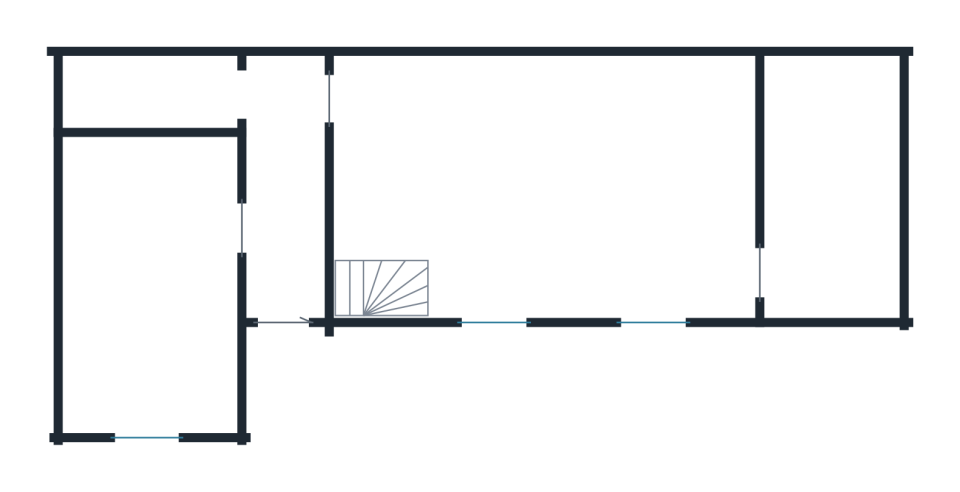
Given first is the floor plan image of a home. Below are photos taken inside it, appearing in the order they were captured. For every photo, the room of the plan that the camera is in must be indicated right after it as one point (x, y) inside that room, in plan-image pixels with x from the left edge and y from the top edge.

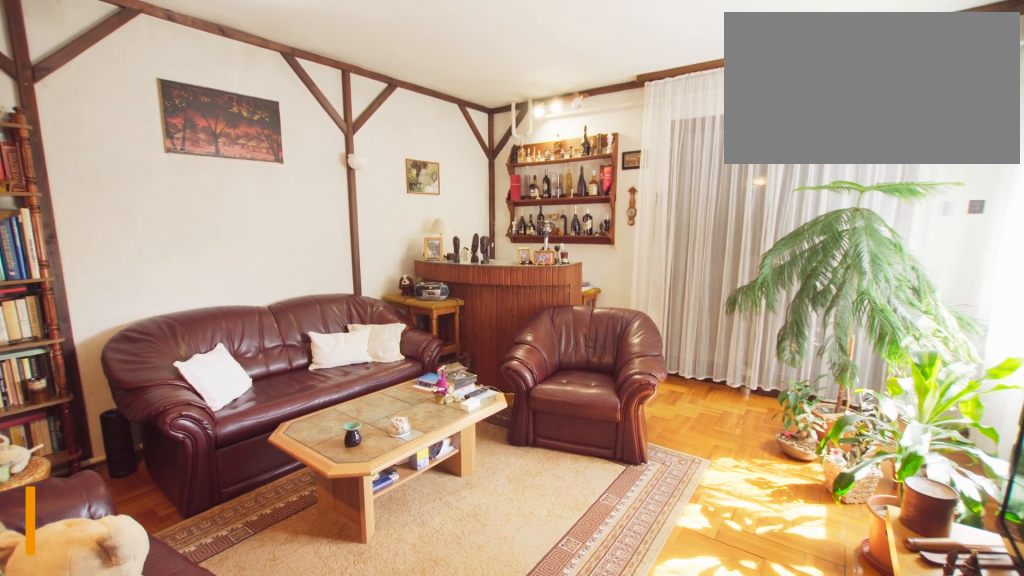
(554, 205)
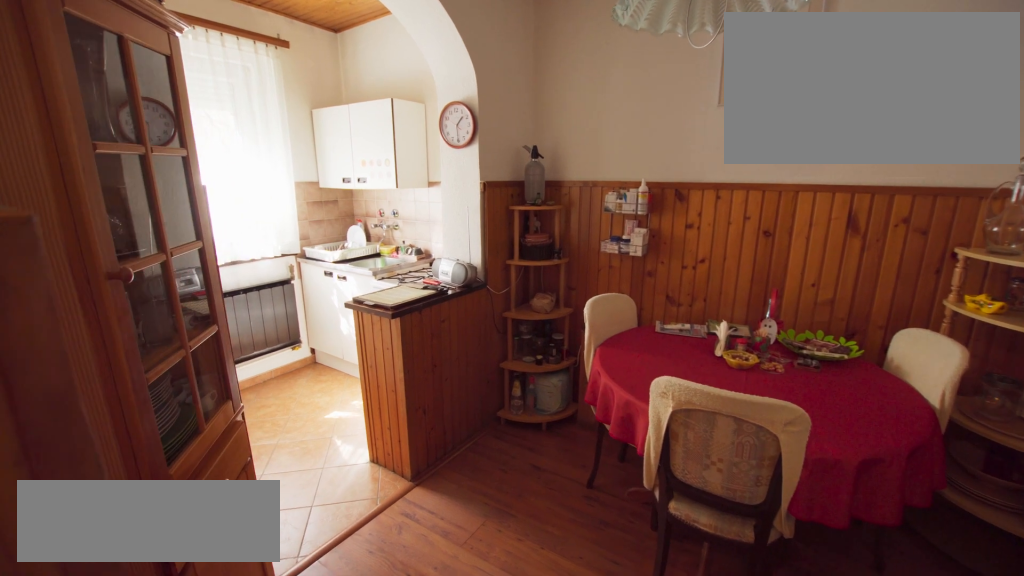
(154, 293)
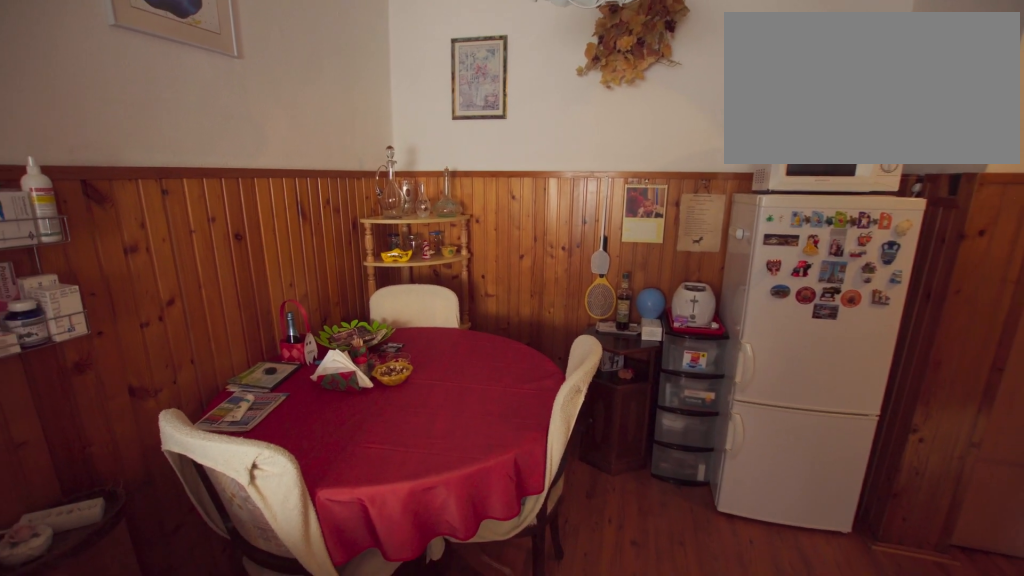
(155, 292)
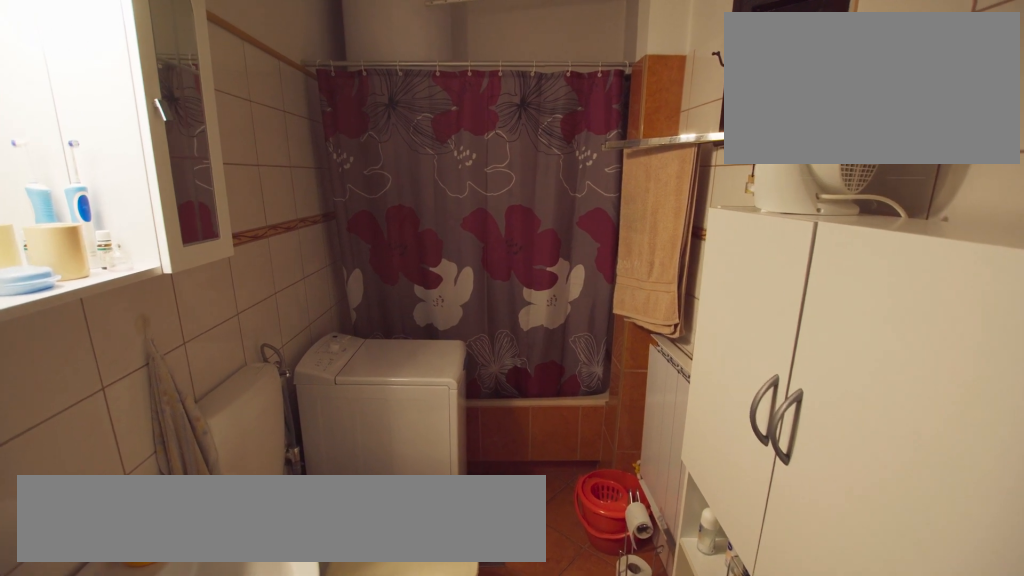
(154, 93)
